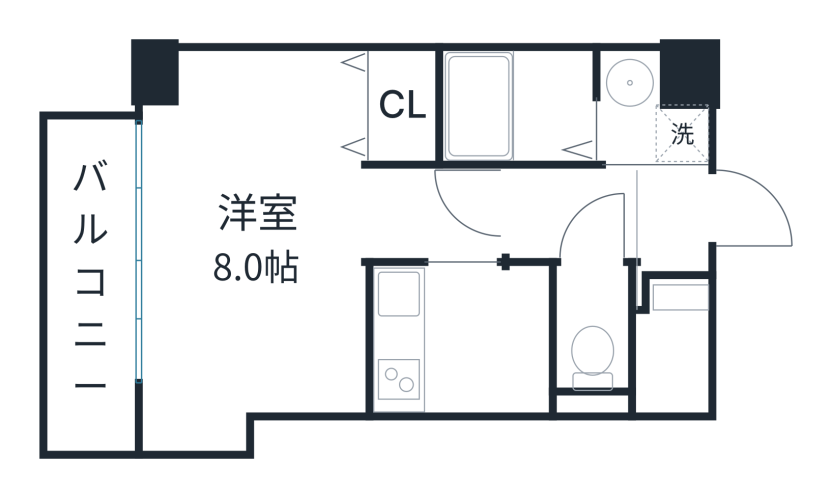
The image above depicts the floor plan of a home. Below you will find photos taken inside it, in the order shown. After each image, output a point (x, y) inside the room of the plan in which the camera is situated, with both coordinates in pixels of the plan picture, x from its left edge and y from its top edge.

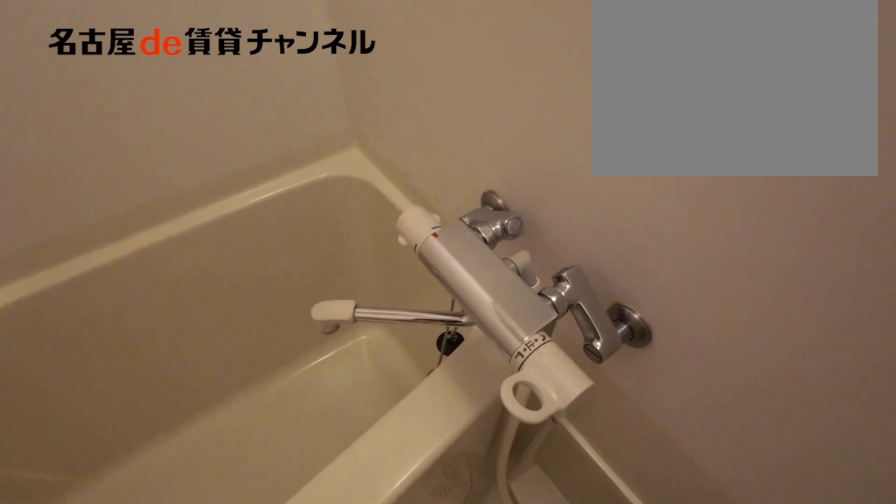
(518, 106)
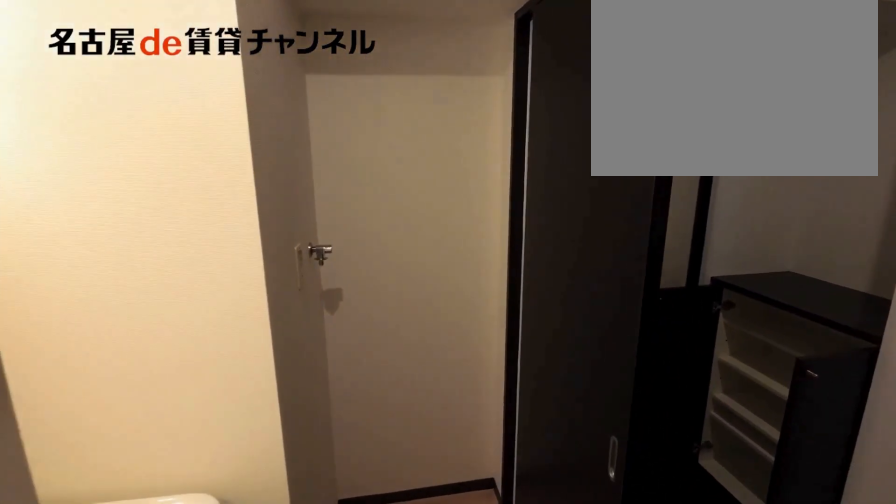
(647, 113)
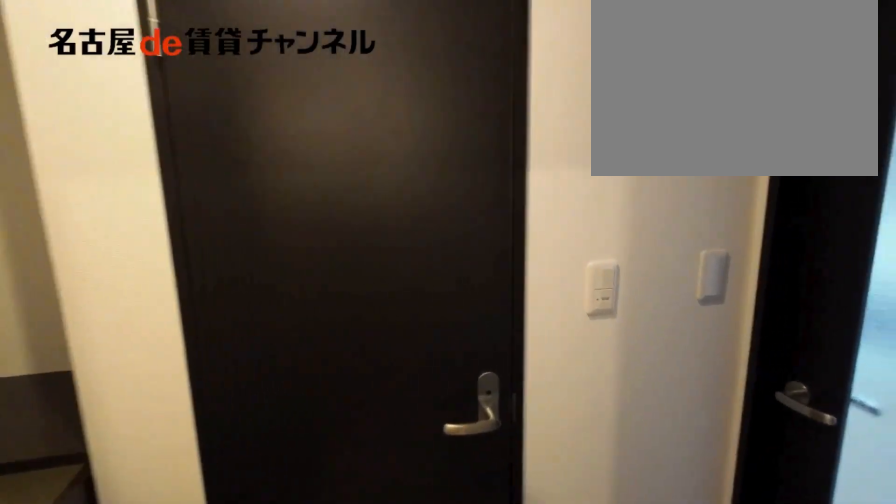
(573, 214)
